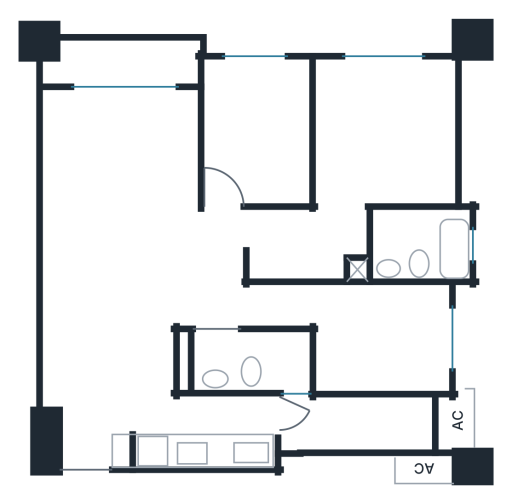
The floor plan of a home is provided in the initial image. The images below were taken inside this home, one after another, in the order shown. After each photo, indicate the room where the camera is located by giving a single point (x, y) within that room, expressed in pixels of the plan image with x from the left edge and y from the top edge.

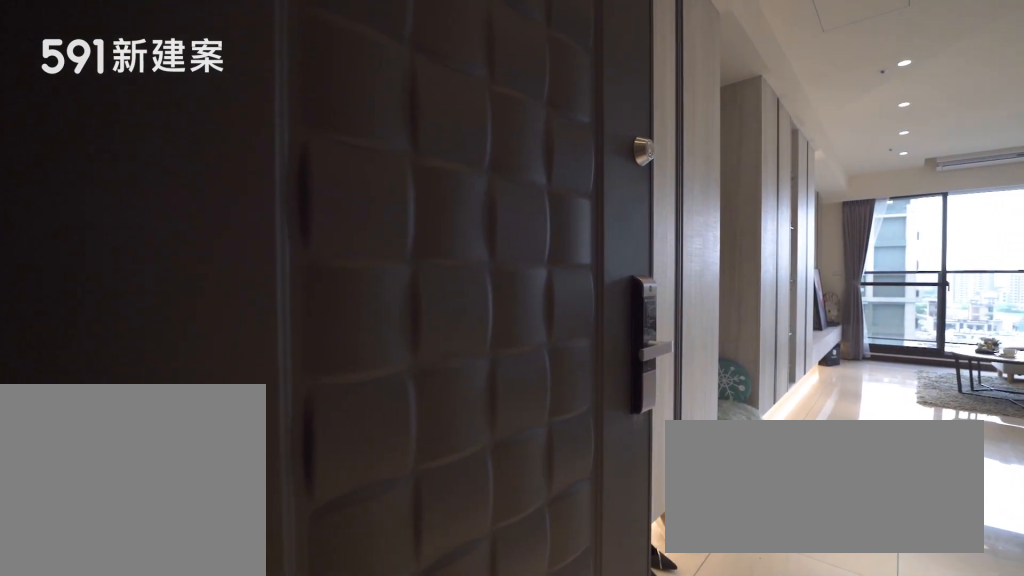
(85, 444)
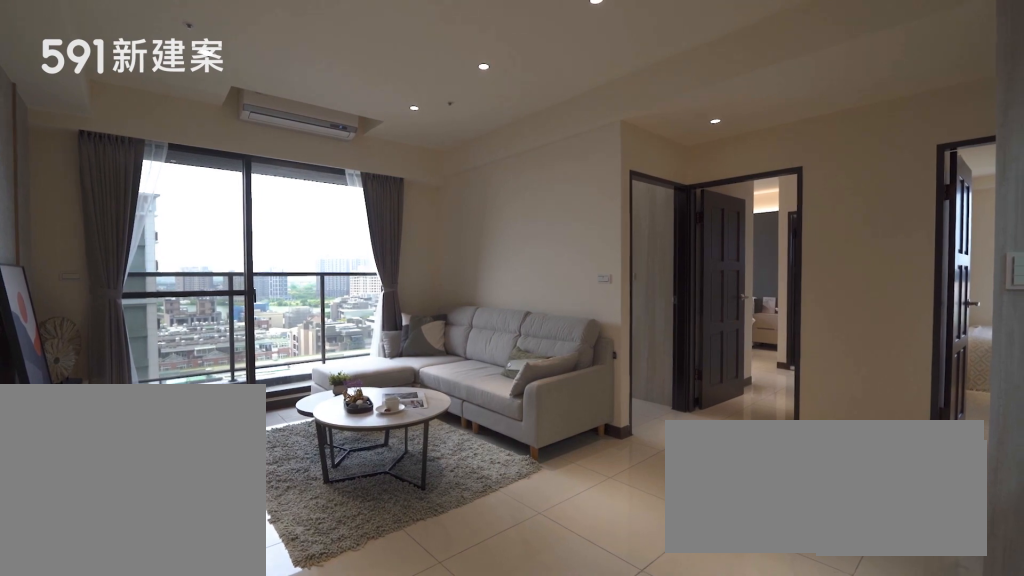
(120, 173)
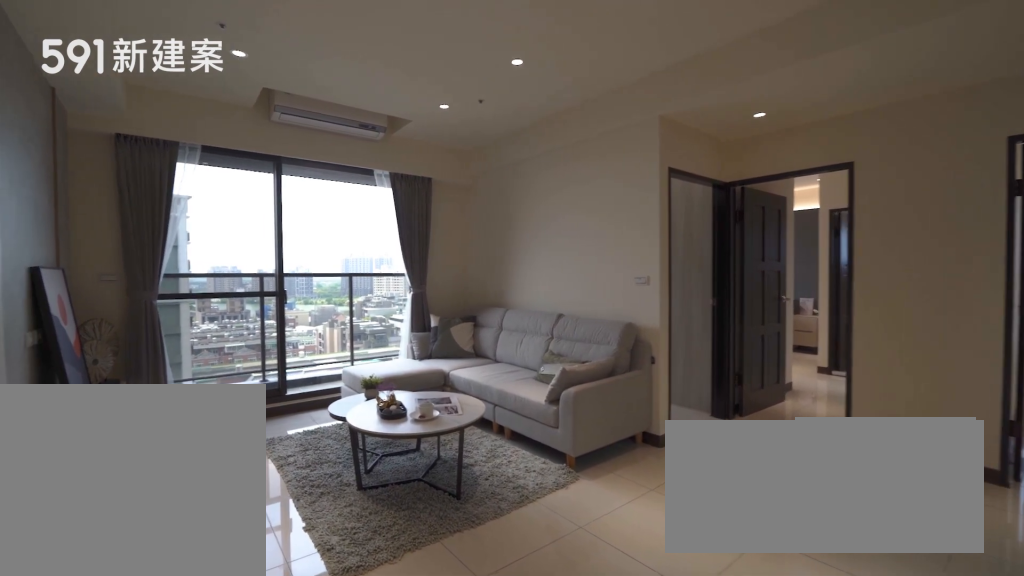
(120, 173)
